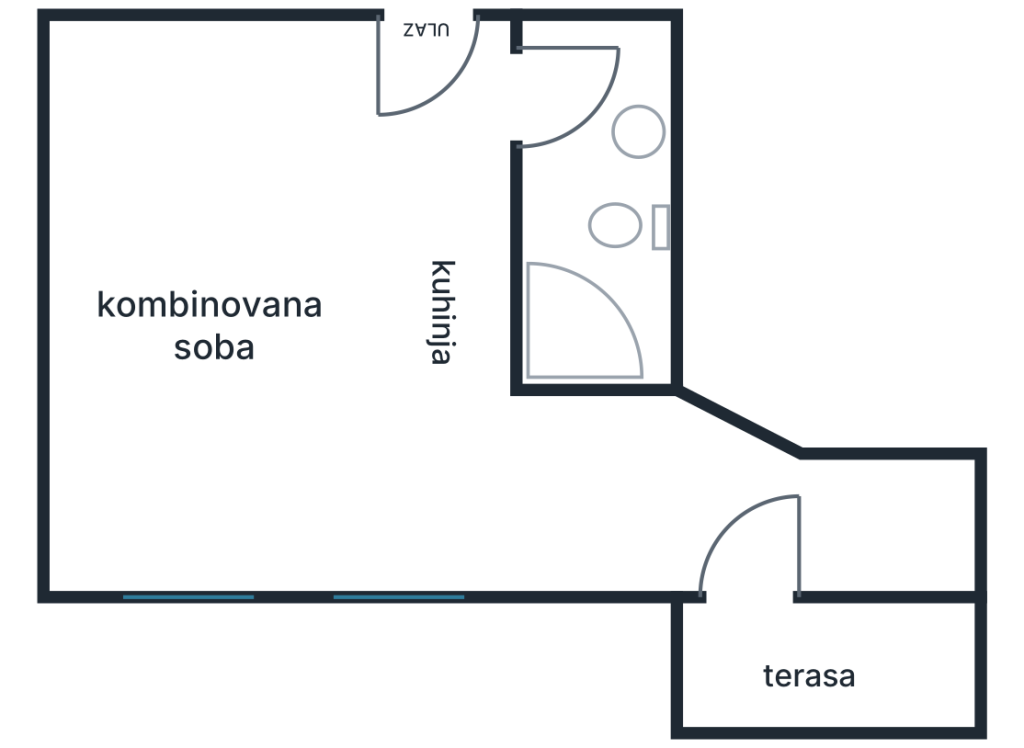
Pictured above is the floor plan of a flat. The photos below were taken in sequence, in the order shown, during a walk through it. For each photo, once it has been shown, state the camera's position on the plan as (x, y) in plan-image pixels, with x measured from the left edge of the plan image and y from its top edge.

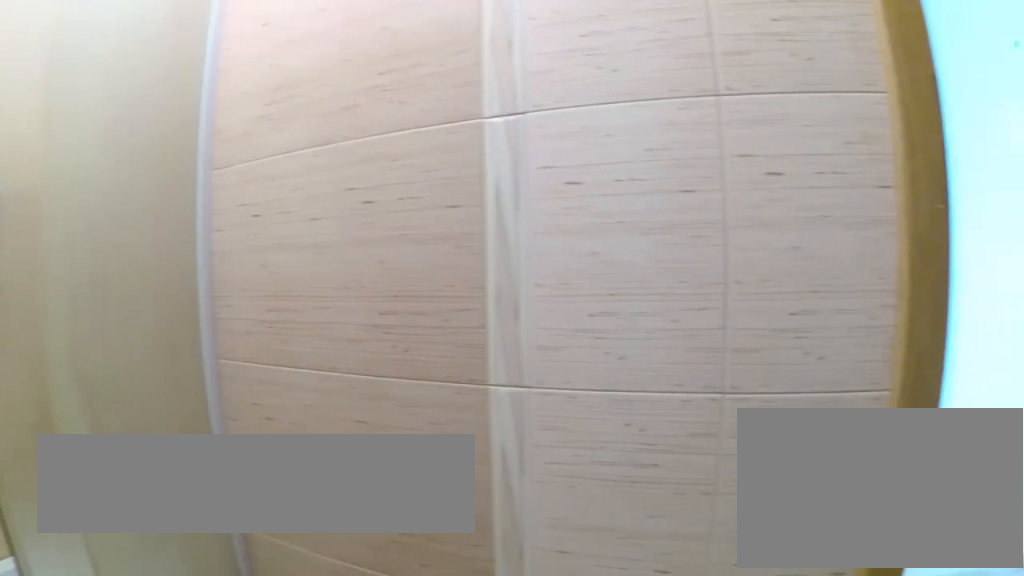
(622, 140)
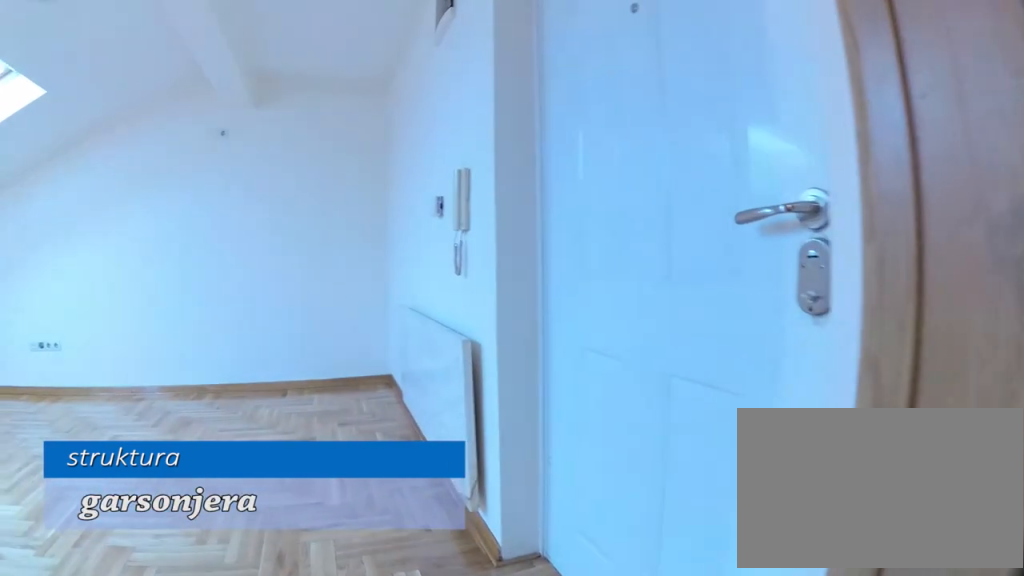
(586, 107)
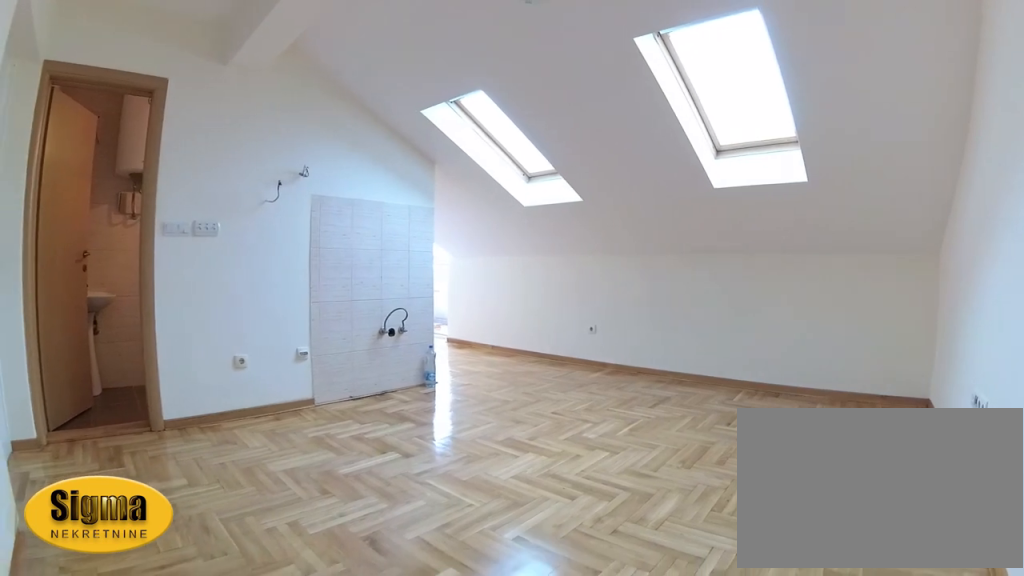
(151, 95)
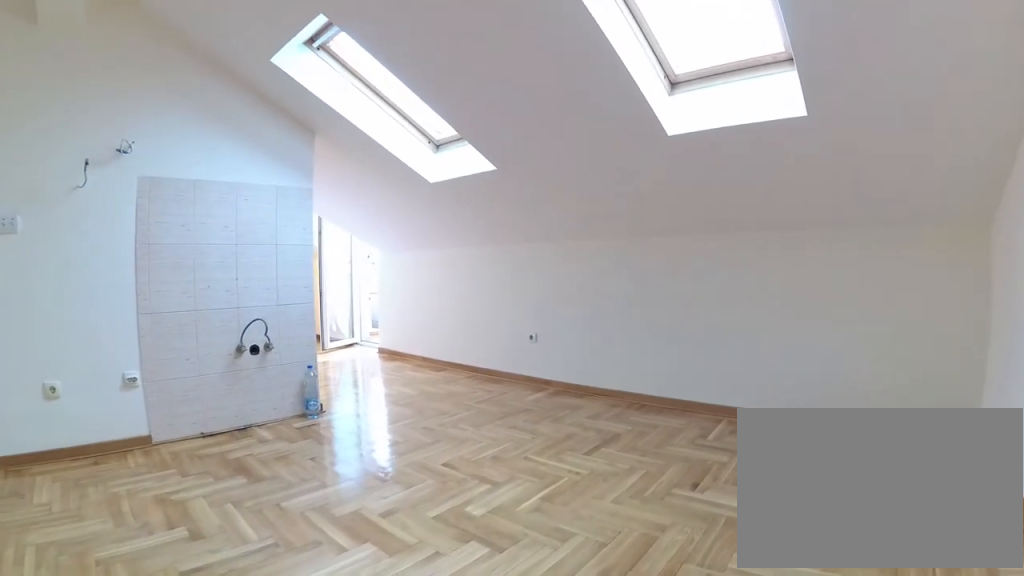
(134, 166)
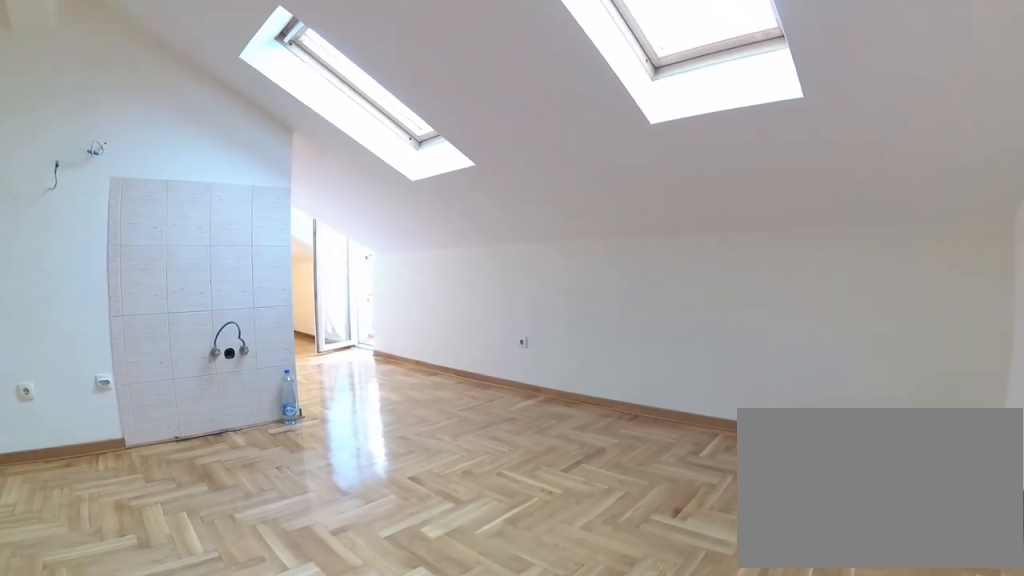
(130, 189)
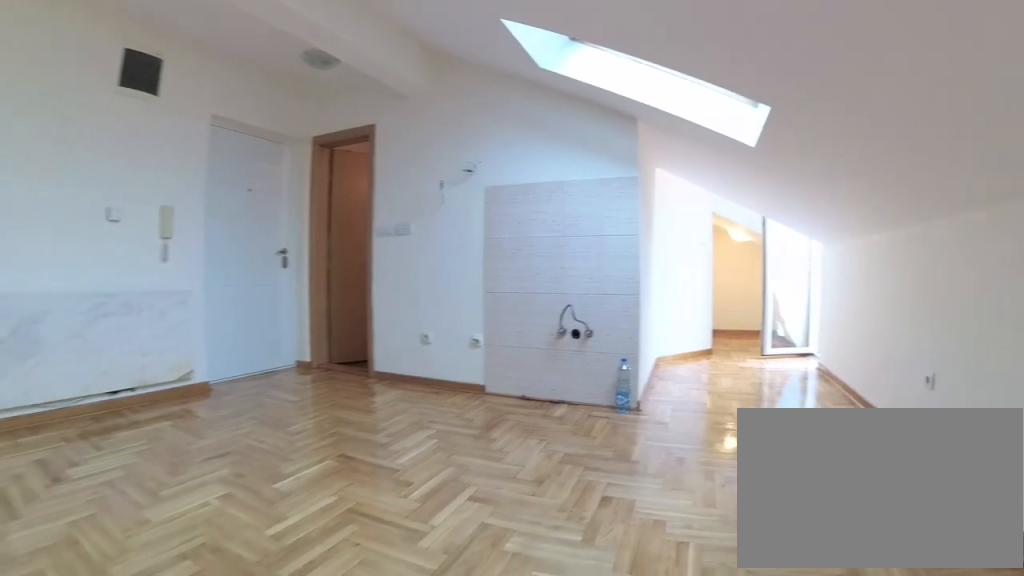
(118, 431)
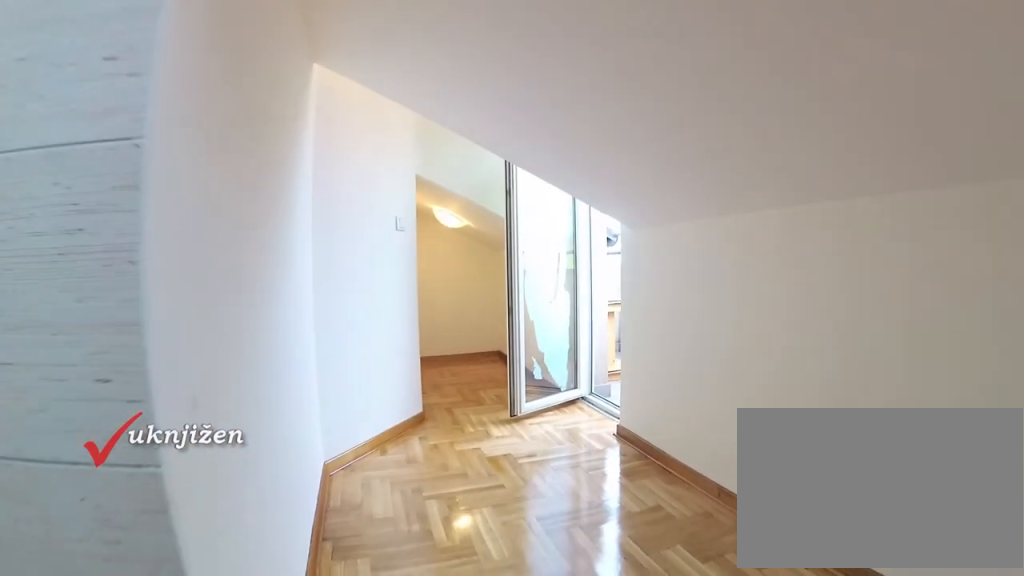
(341, 484)
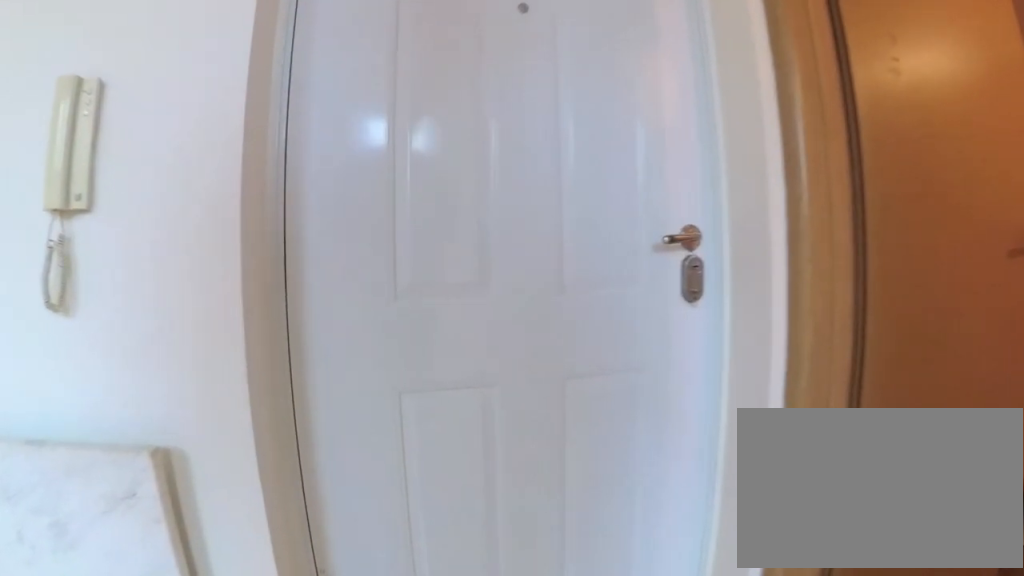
(461, 181)
